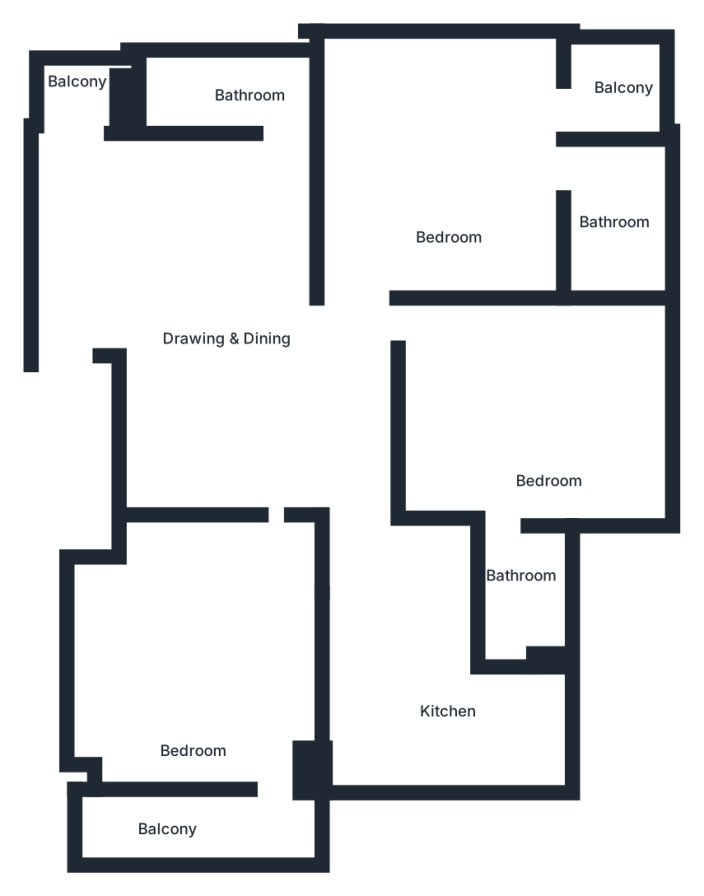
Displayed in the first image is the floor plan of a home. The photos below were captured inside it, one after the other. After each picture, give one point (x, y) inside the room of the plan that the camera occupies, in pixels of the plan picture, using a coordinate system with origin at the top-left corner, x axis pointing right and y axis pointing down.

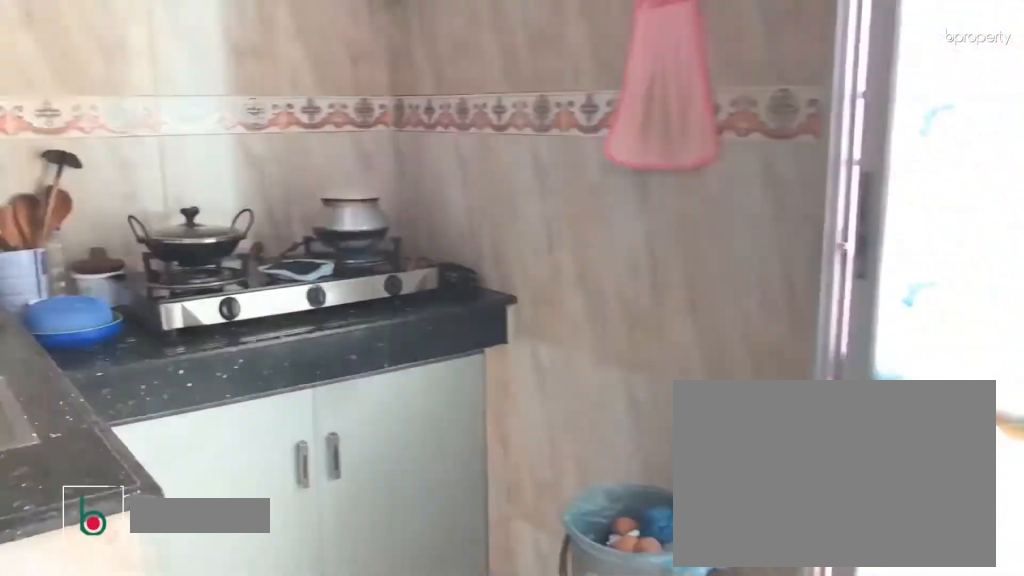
(463, 726)
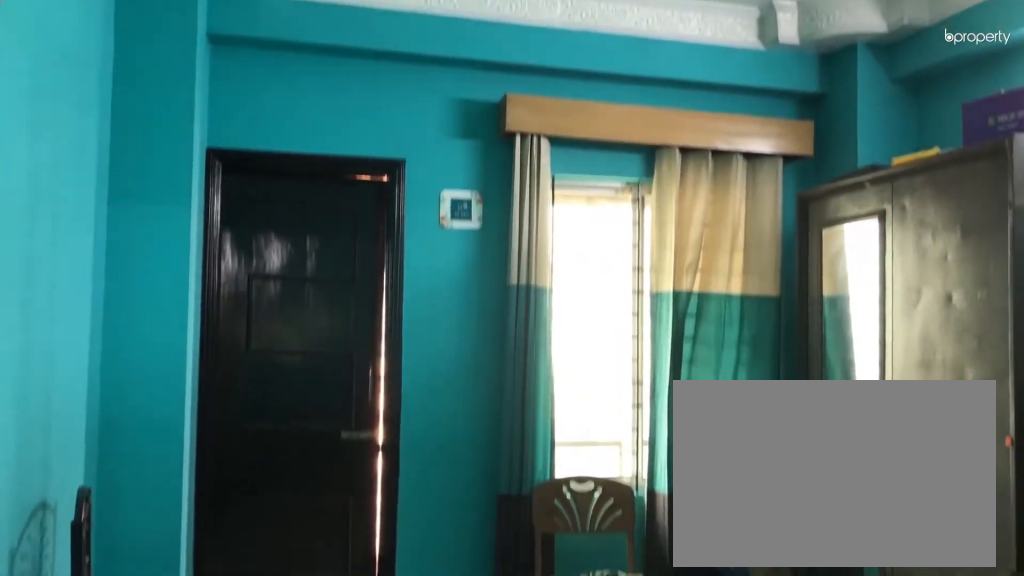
(213, 673)
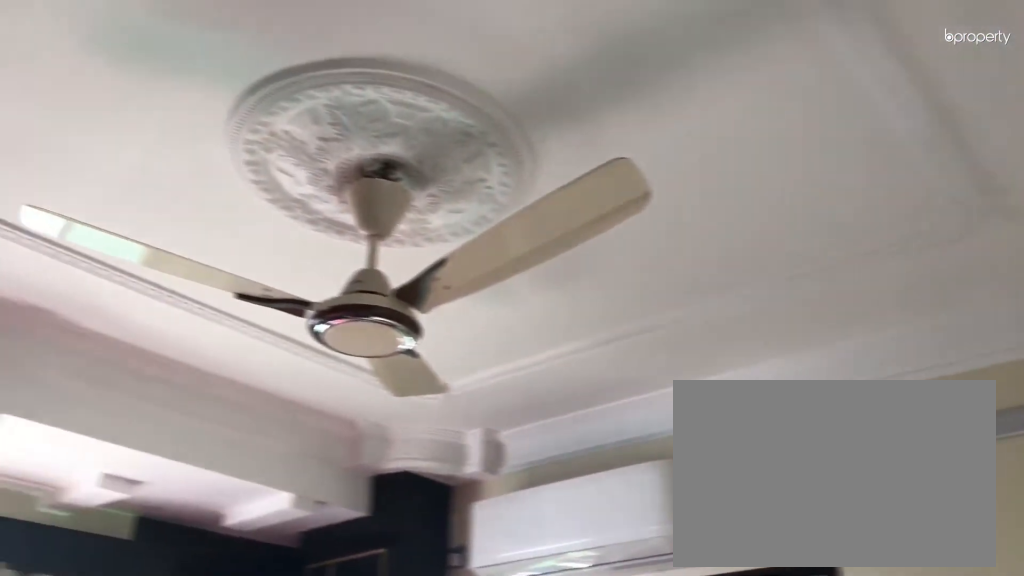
(450, 177)
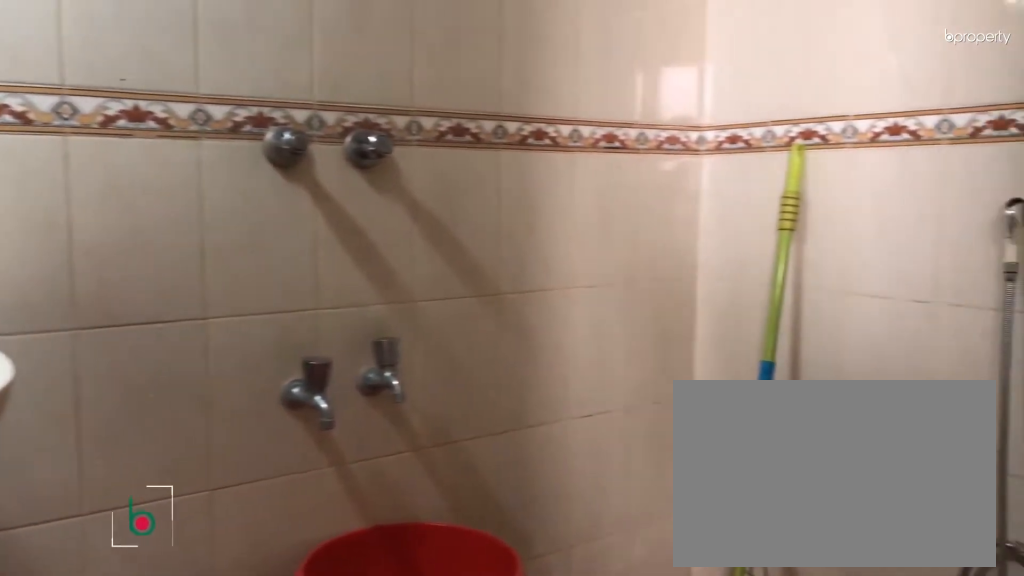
(615, 214)
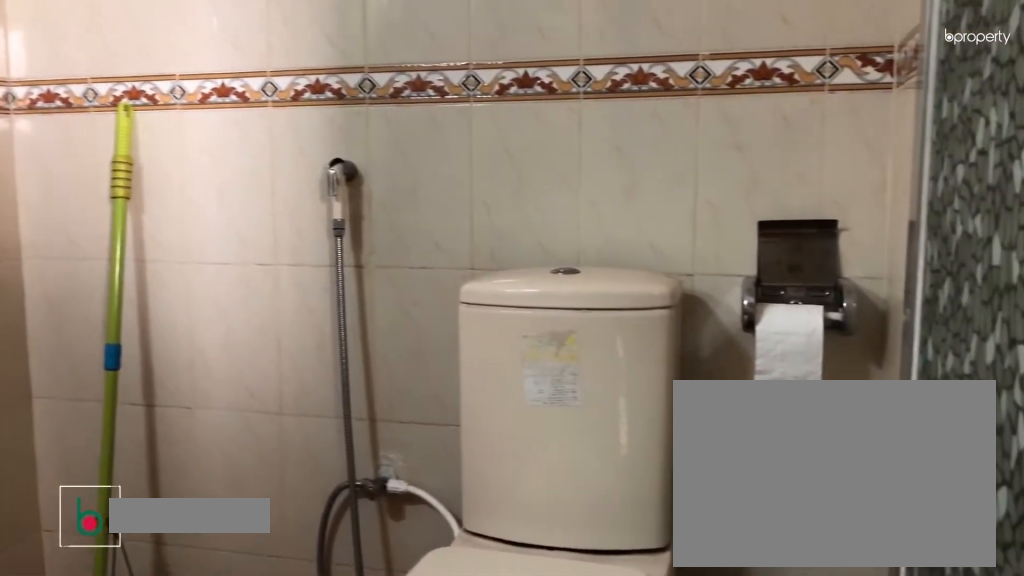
(615, 214)
